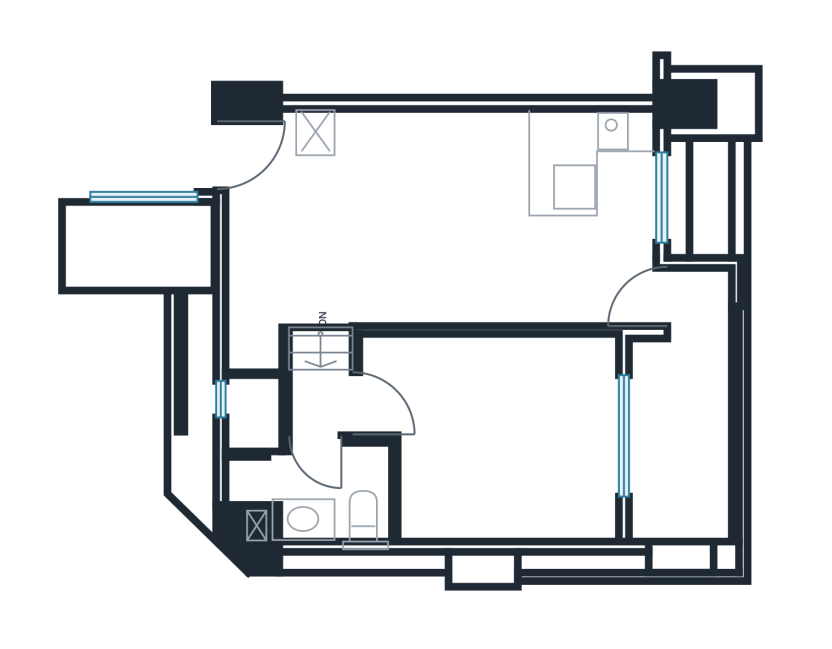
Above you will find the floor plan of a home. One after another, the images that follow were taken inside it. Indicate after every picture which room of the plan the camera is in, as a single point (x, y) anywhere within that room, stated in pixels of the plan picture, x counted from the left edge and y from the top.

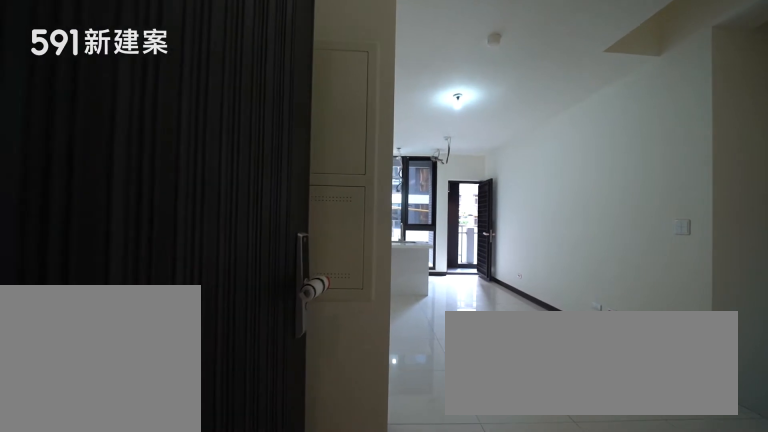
(256, 160)
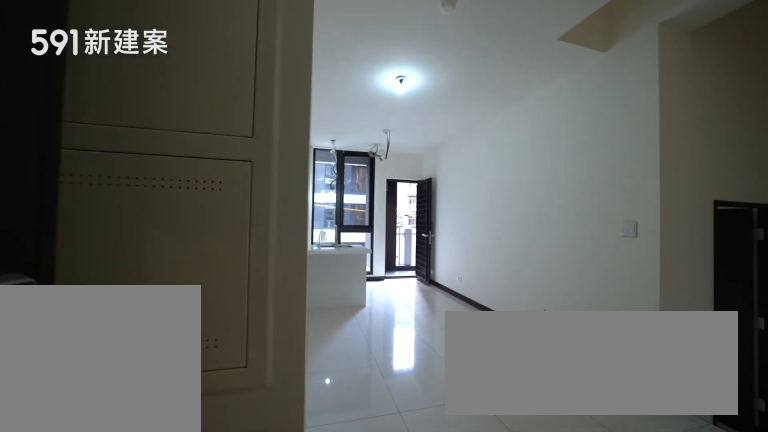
(256, 160)
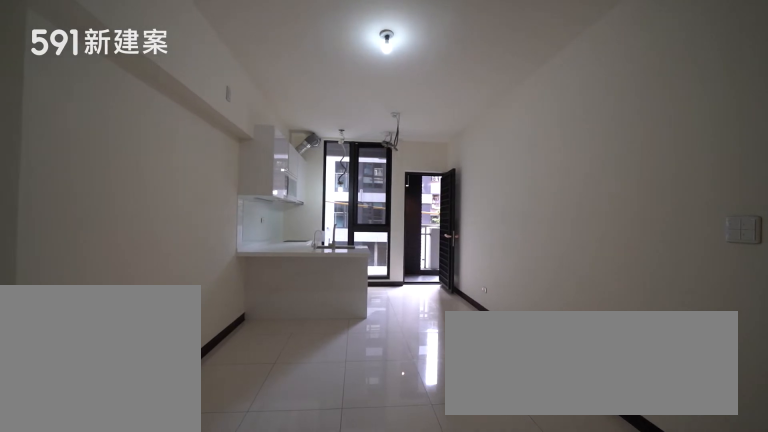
(381, 231)
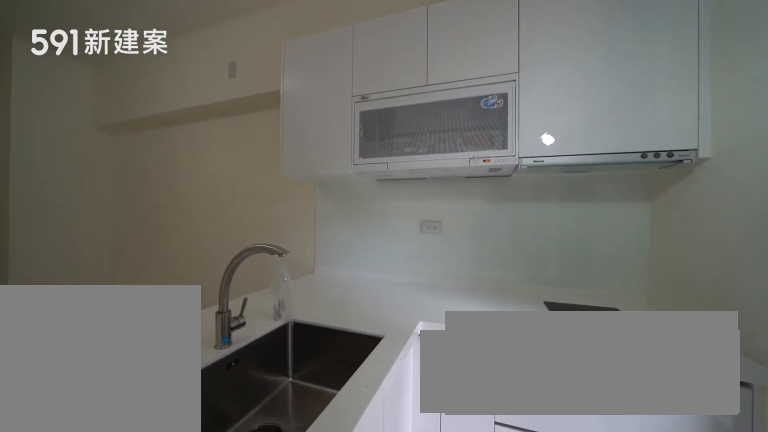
(585, 187)
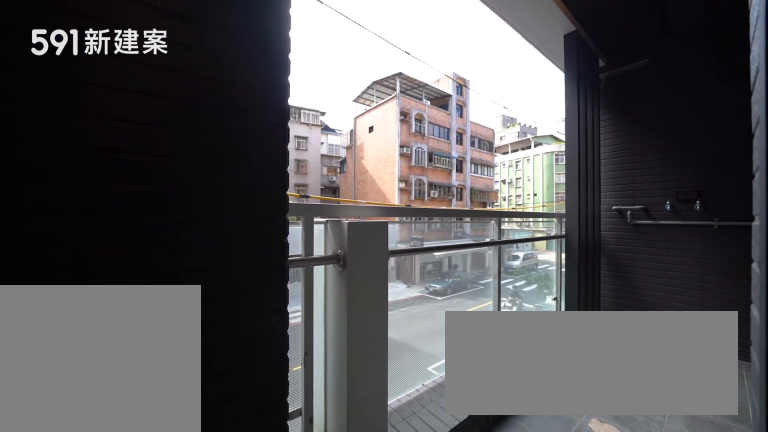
(683, 418)
